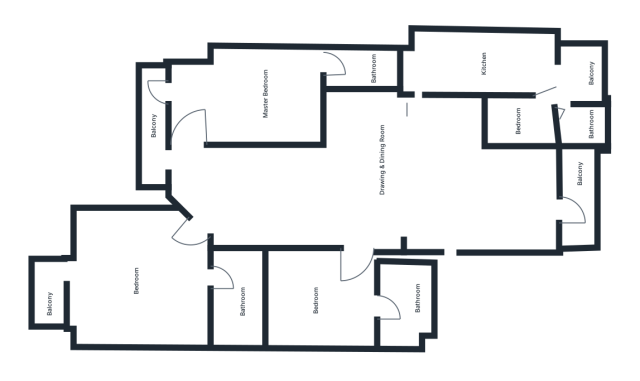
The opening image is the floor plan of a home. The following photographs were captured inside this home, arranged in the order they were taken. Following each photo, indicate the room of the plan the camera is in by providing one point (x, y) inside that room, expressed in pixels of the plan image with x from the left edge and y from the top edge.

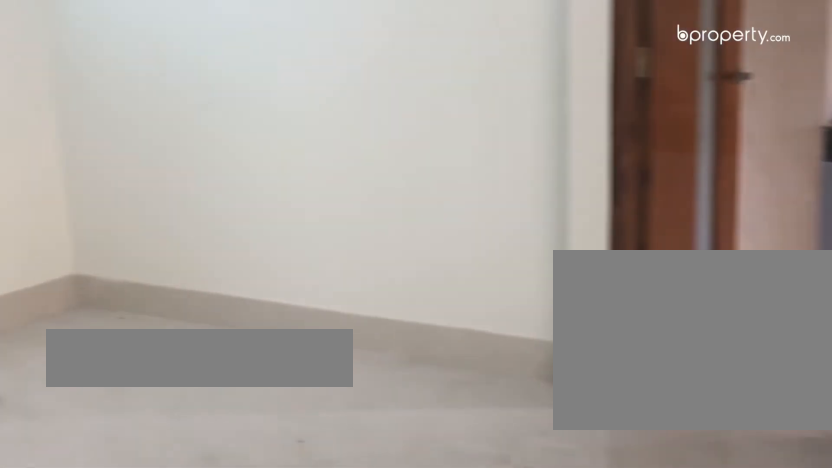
(404, 172)
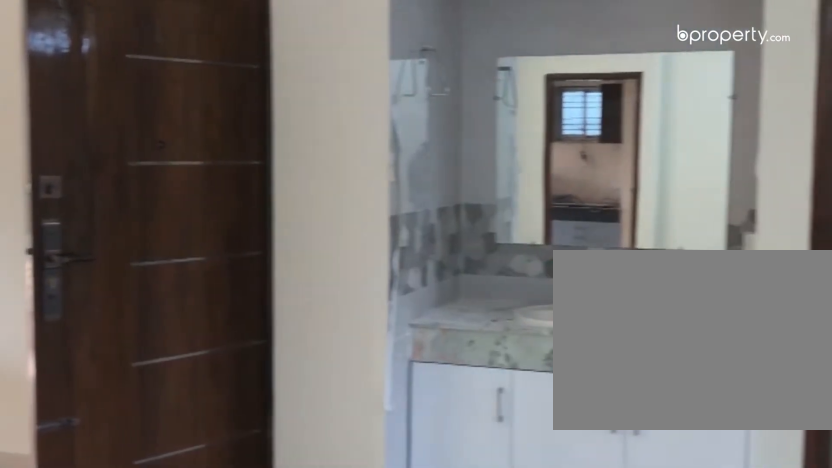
(404, 172)
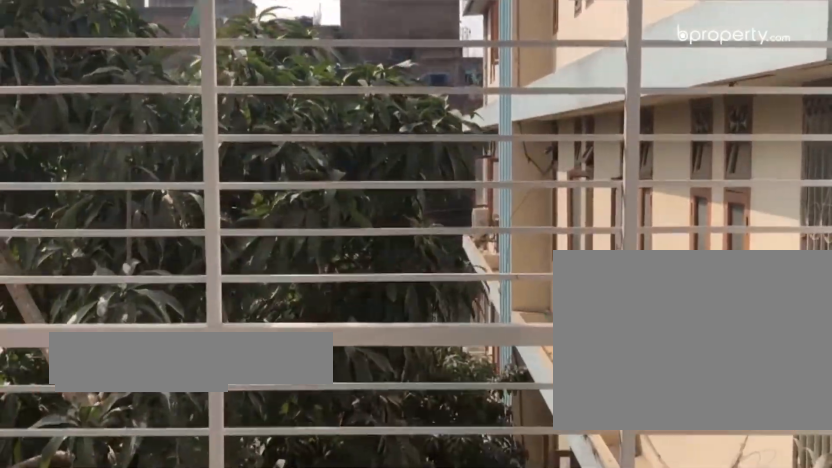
(582, 195)
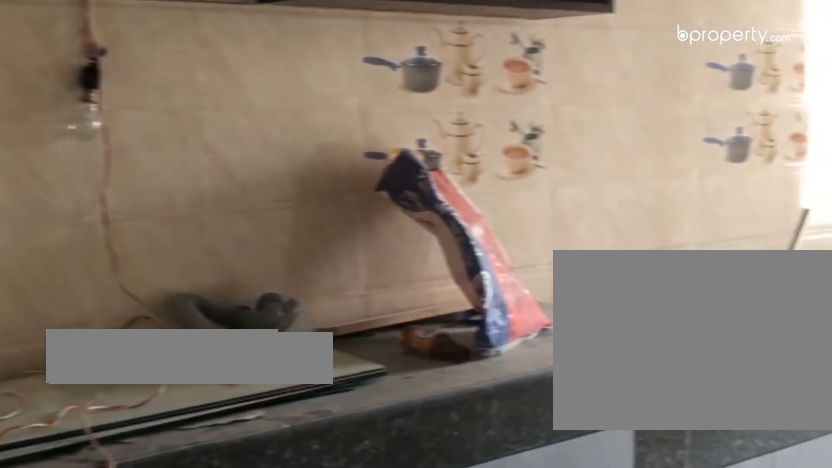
(455, 63)
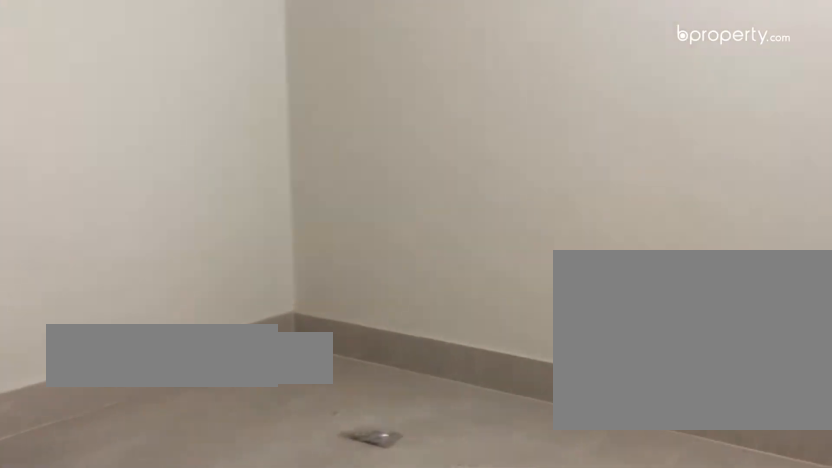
(337, 300)
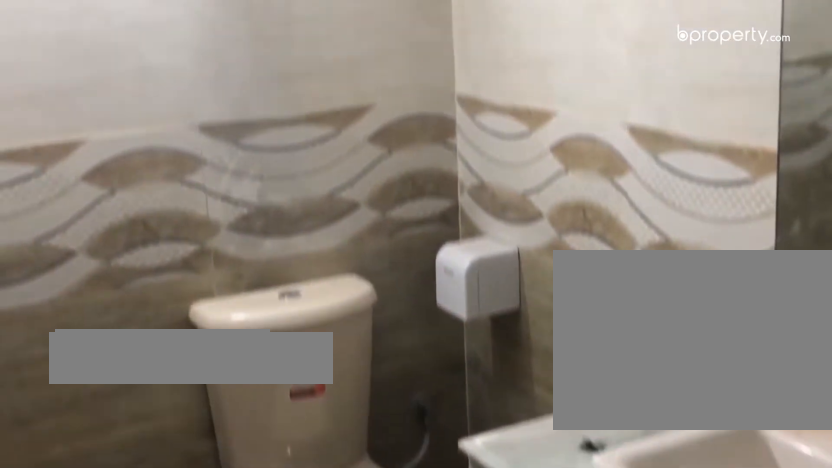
(404, 302)
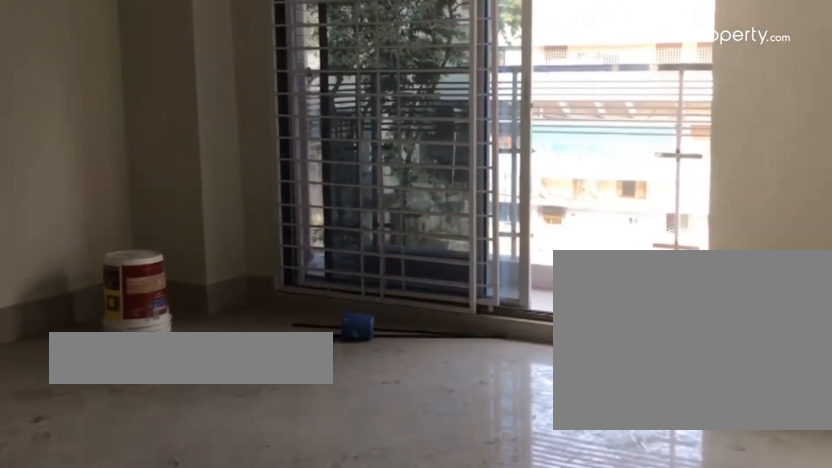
(150, 282)
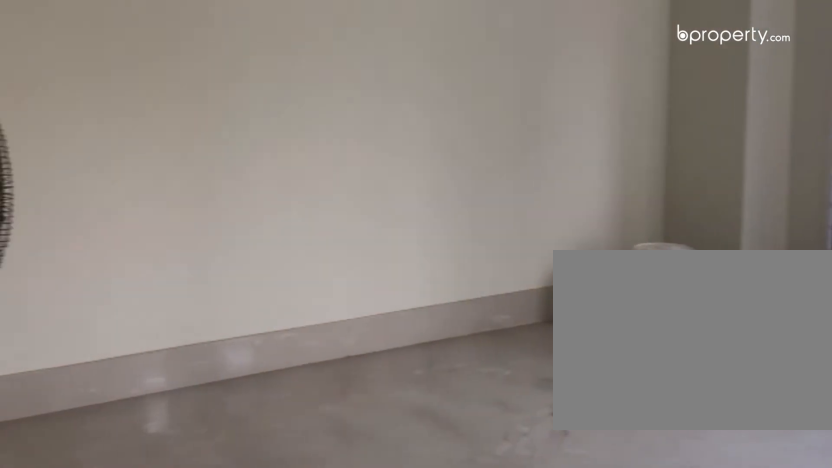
(150, 282)
